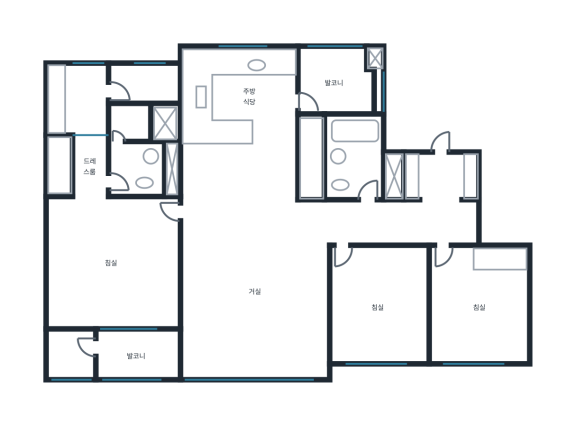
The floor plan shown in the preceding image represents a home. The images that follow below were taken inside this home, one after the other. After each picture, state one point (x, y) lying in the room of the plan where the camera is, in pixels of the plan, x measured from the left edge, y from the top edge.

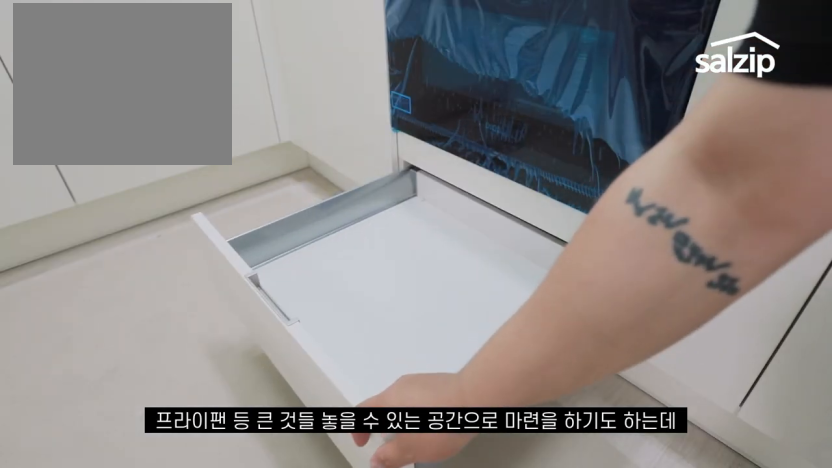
(237, 98)
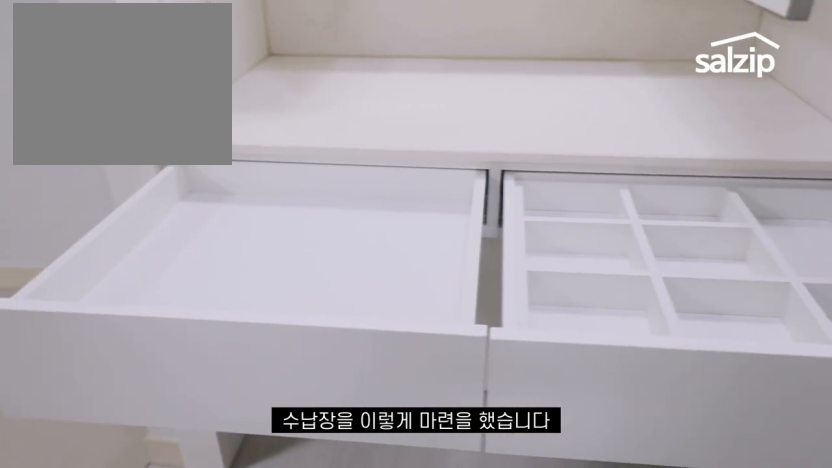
(77, 128)
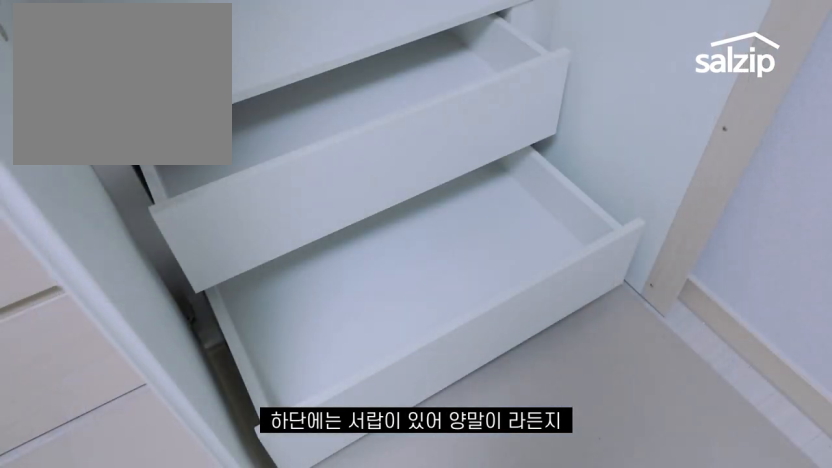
(472, 317)
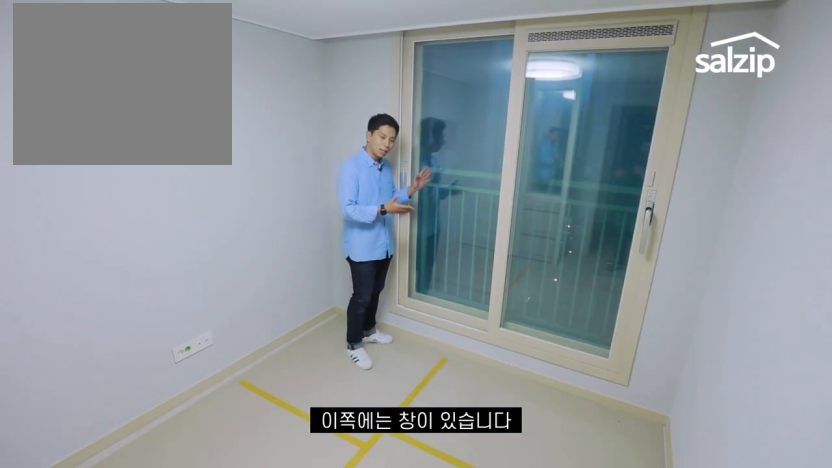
(477, 305)
